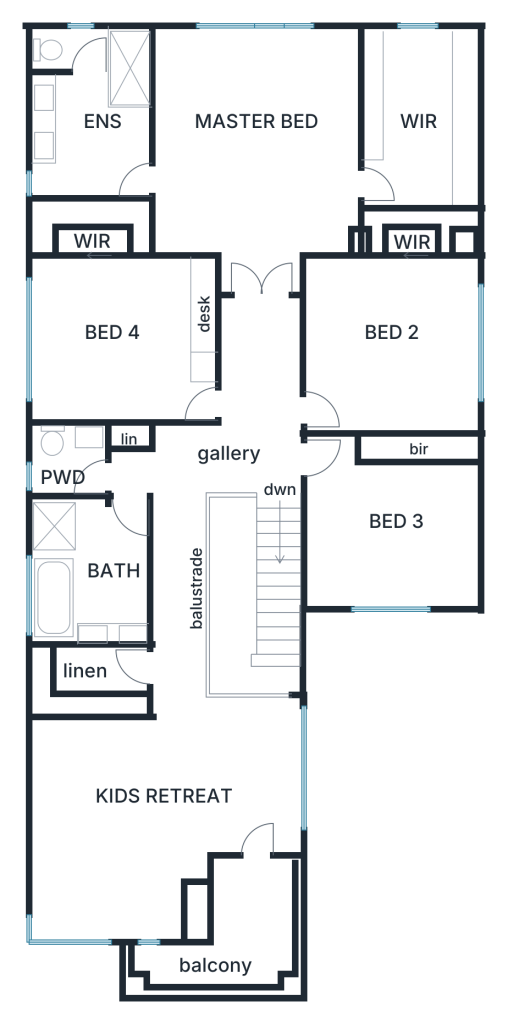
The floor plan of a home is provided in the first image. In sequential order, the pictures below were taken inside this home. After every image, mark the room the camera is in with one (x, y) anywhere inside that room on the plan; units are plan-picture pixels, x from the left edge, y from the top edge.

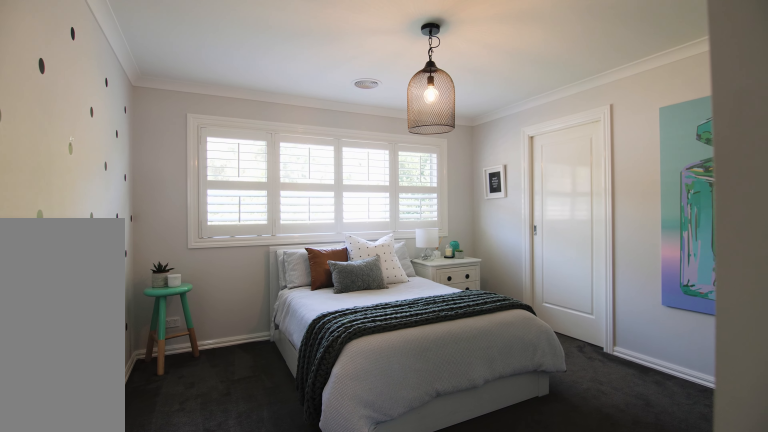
(95, 312)
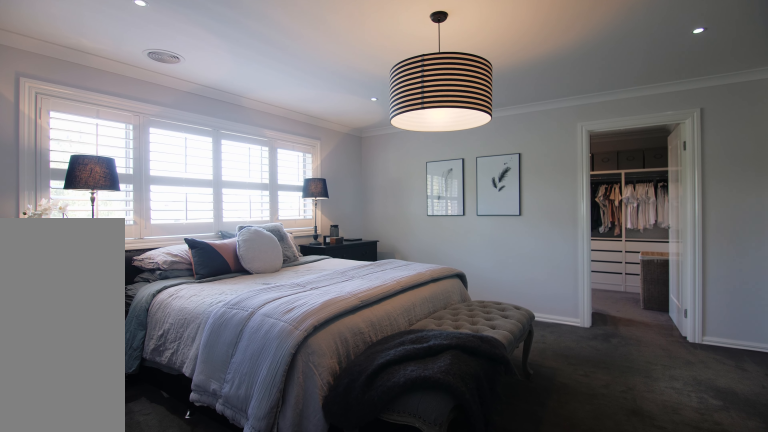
(269, 130)
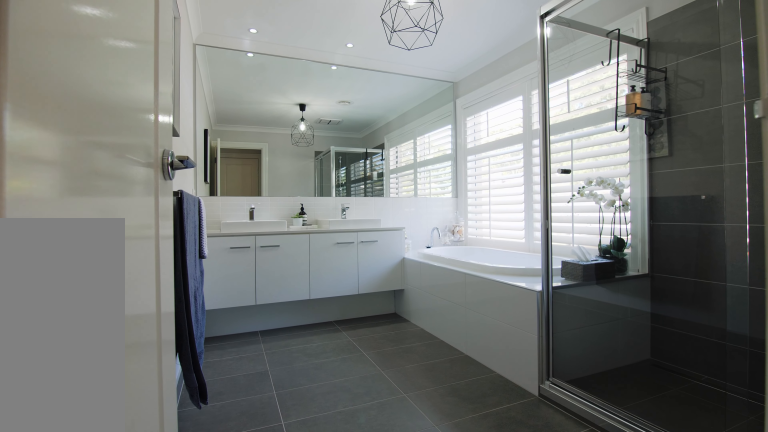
(82, 579)
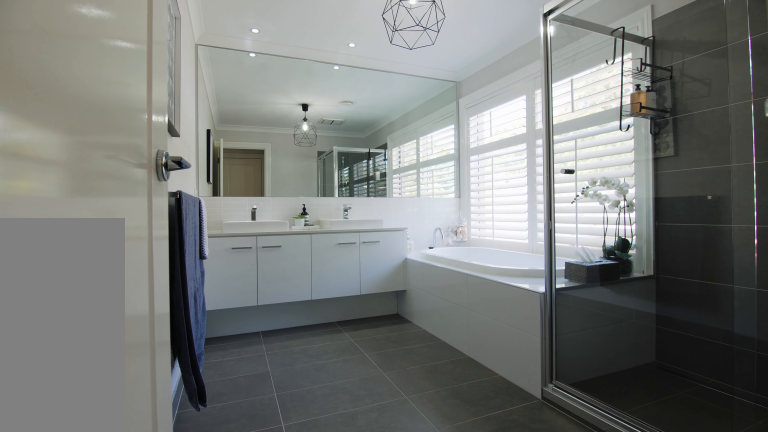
(82, 579)
